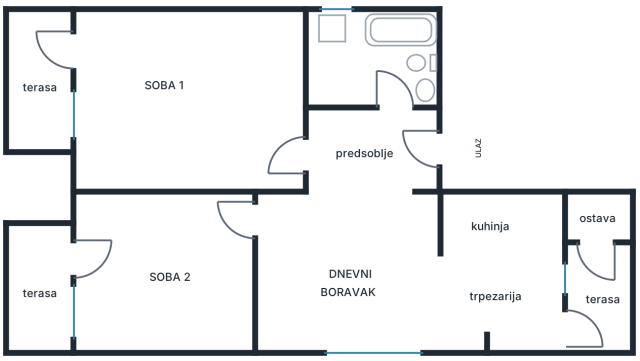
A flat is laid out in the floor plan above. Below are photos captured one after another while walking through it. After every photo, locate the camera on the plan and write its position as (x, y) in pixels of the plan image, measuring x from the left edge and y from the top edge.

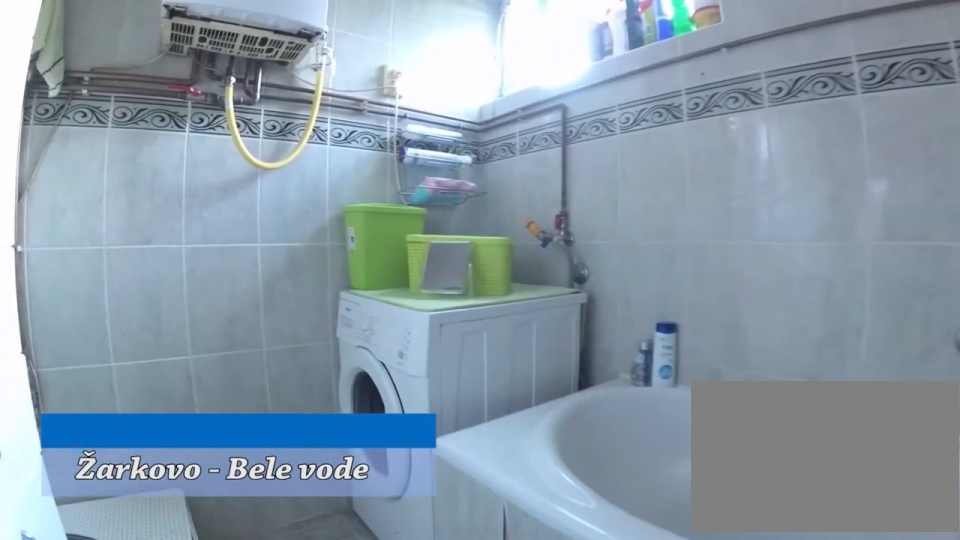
(409, 82)
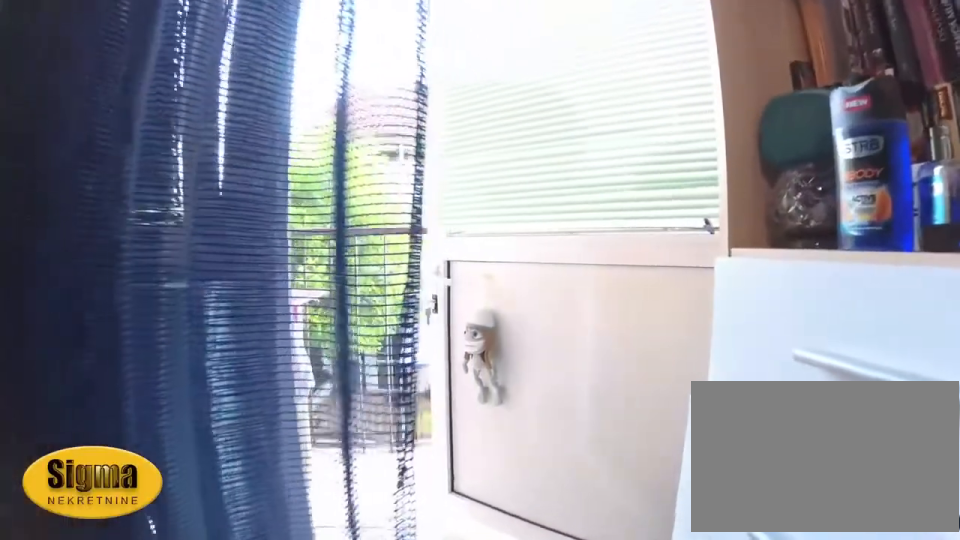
(133, 77)
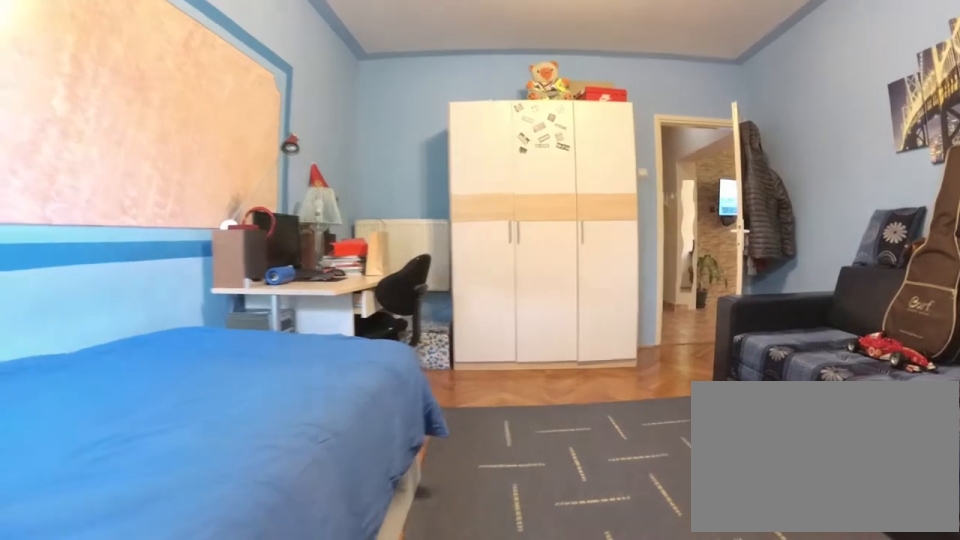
(82, 55)
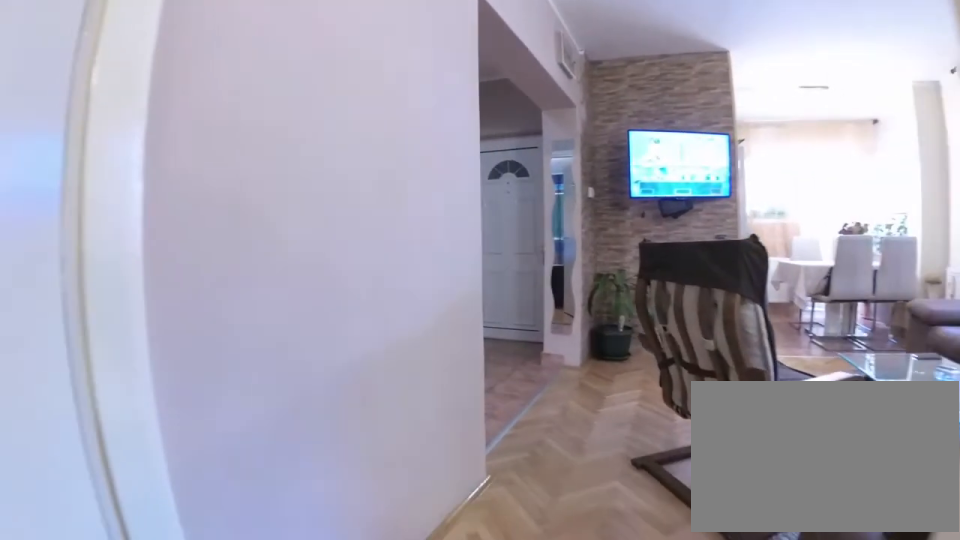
(218, 229)
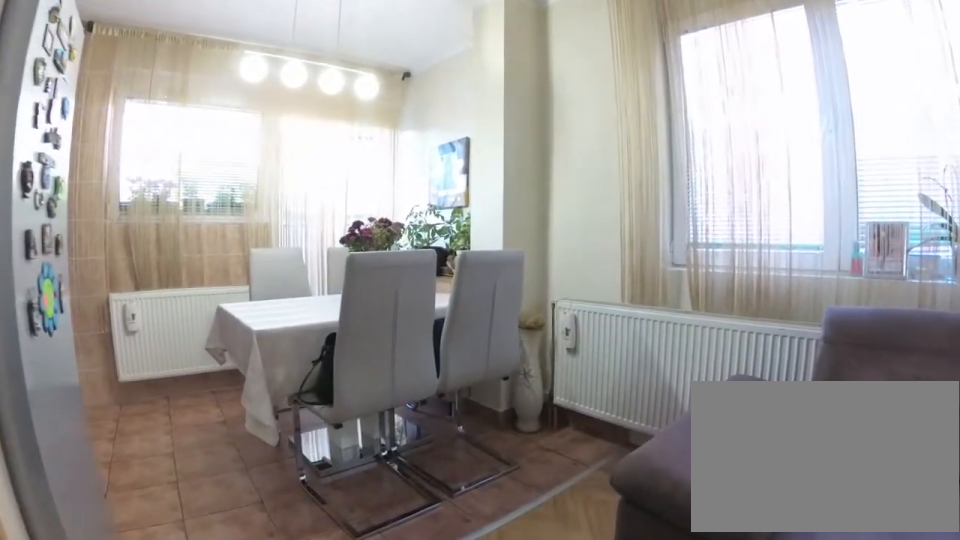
(358, 262)
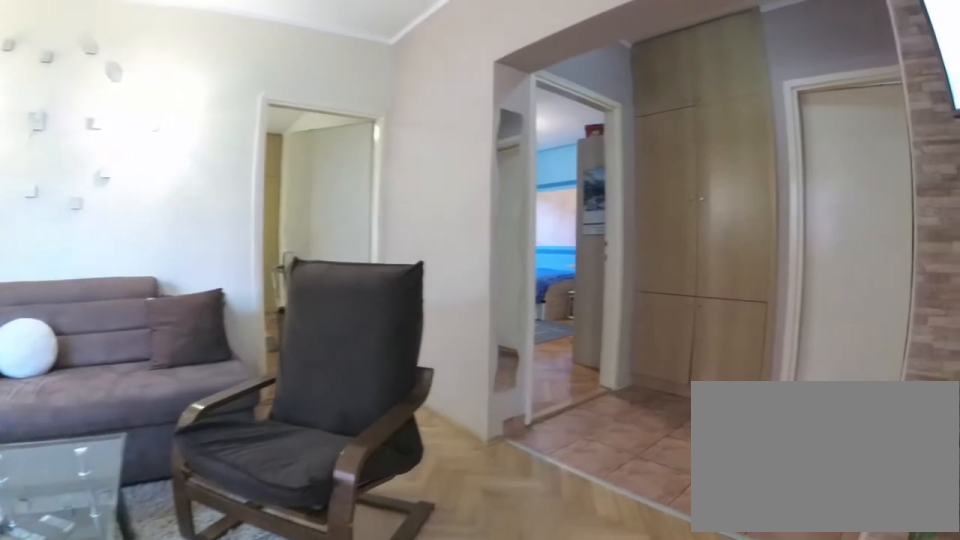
(415, 269)
